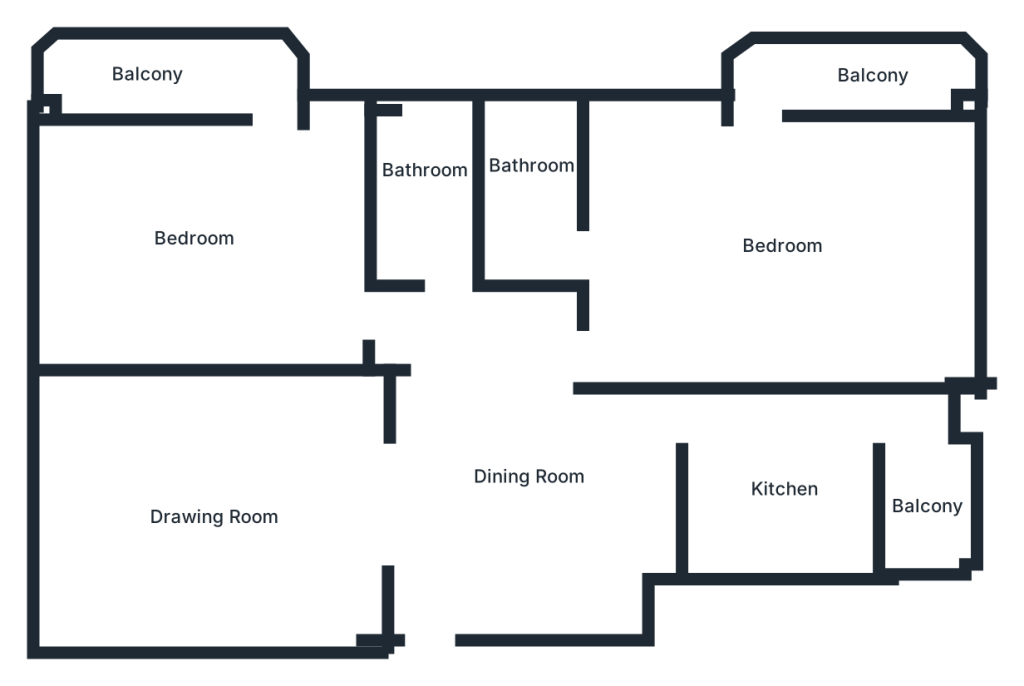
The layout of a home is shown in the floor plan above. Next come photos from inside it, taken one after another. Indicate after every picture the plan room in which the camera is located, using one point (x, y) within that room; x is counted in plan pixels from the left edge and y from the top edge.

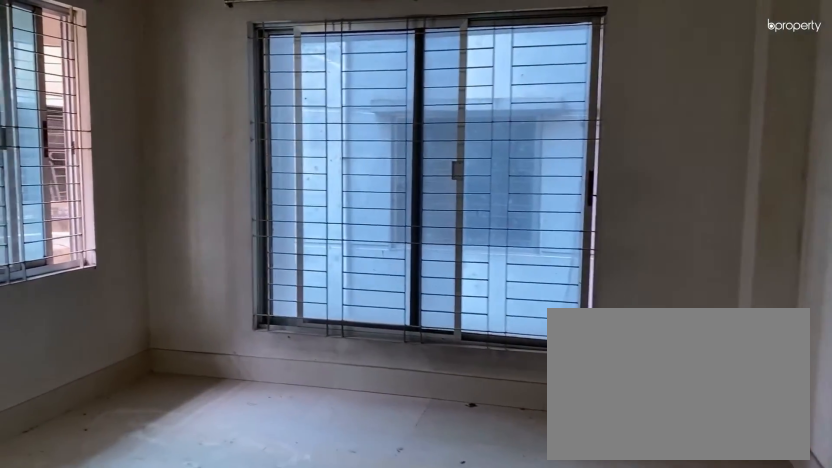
(783, 233)
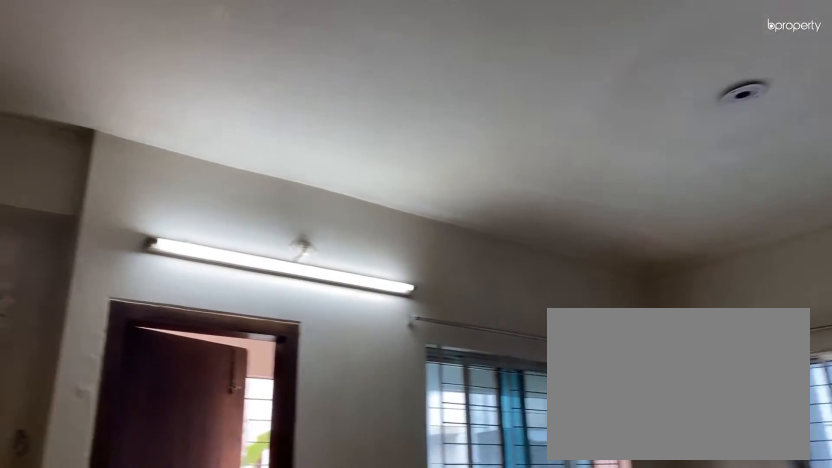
(783, 232)
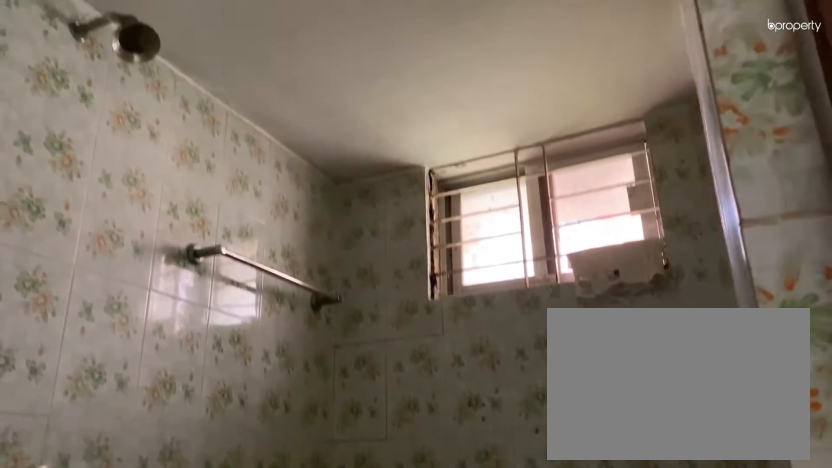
(527, 177)
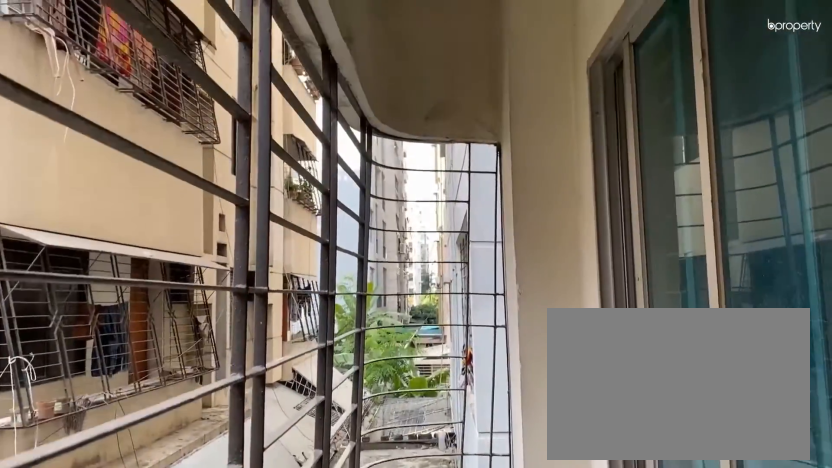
(838, 68)
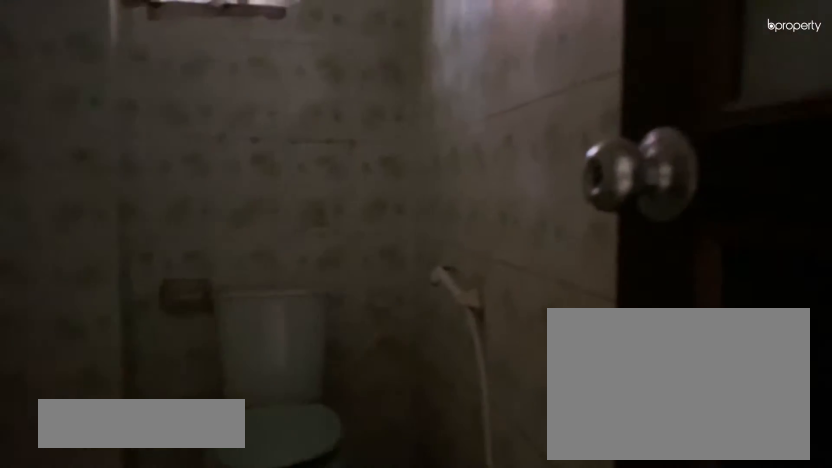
(414, 178)
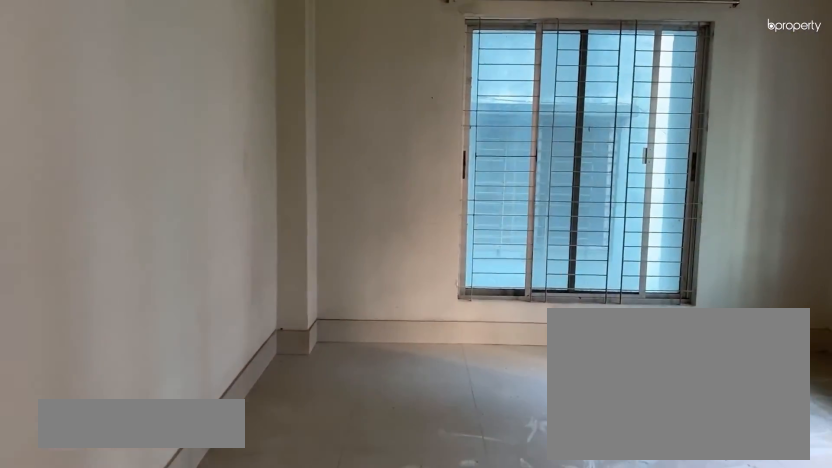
(180, 223)
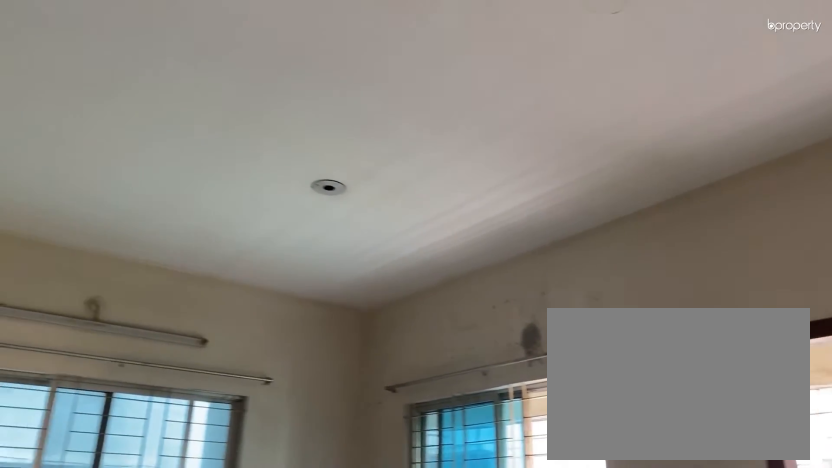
(180, 223)
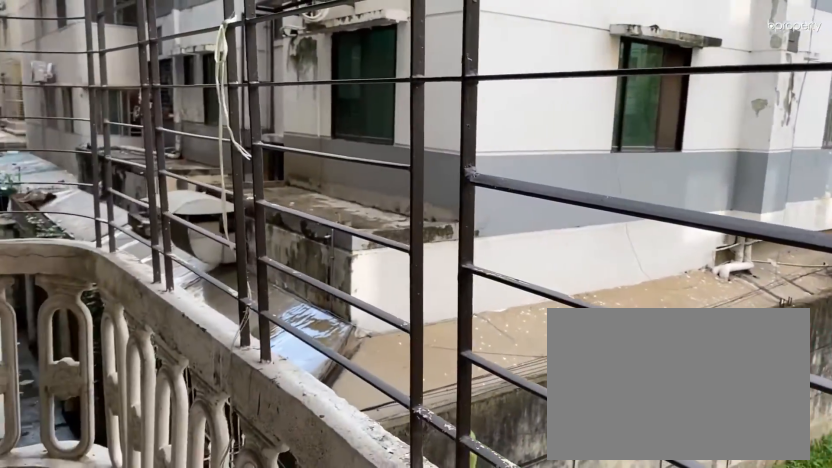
(162, 71)
